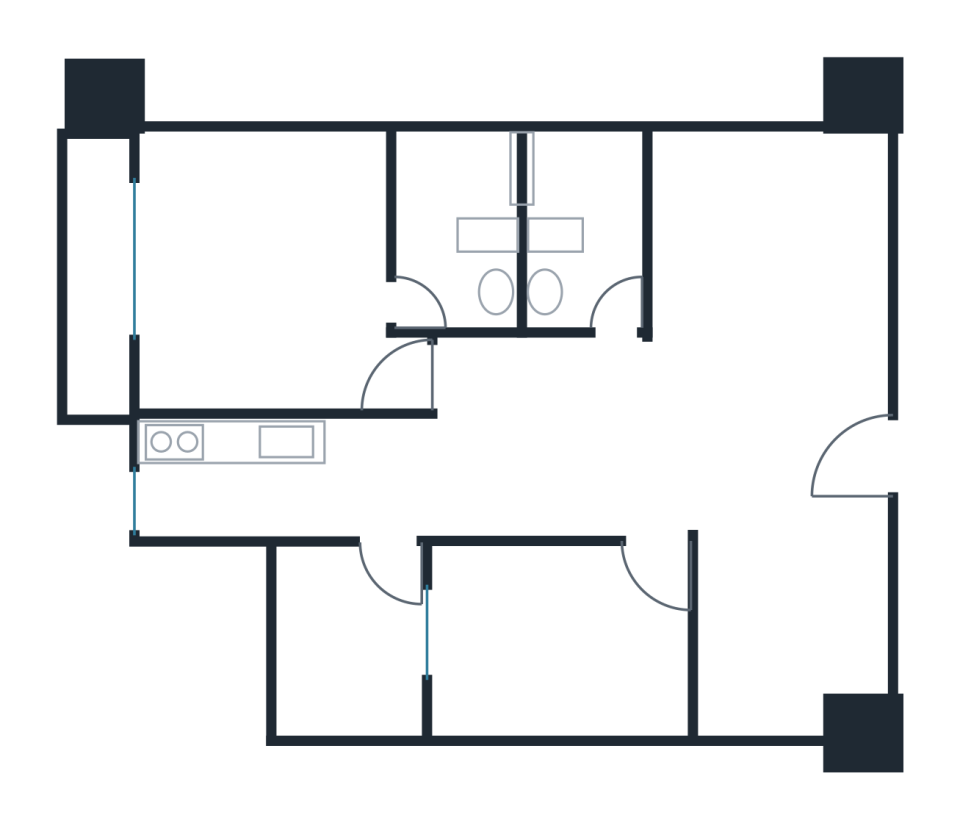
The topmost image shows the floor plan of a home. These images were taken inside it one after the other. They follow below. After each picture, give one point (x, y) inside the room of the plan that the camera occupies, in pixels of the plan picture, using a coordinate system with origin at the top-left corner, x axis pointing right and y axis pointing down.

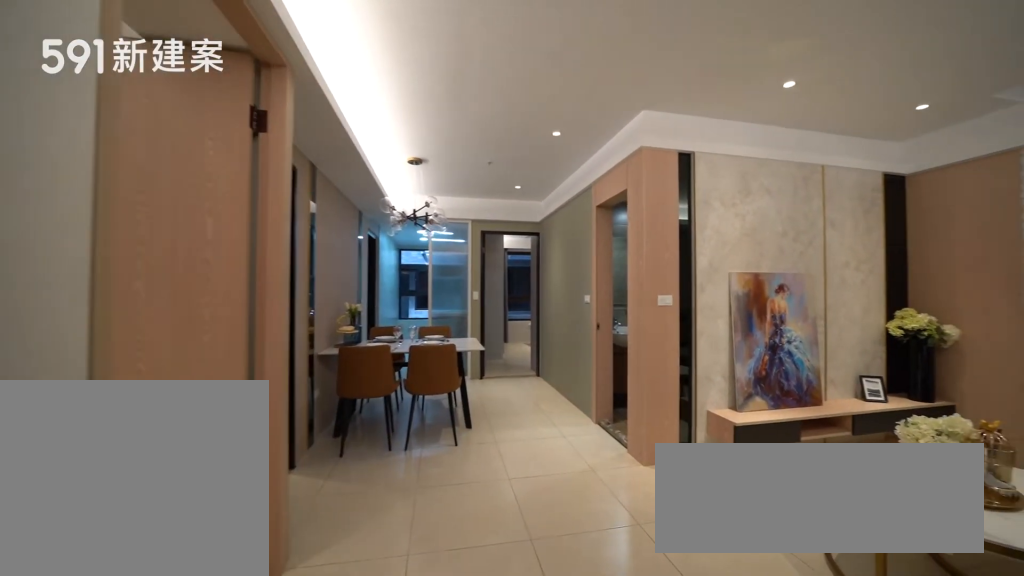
(788, 471)
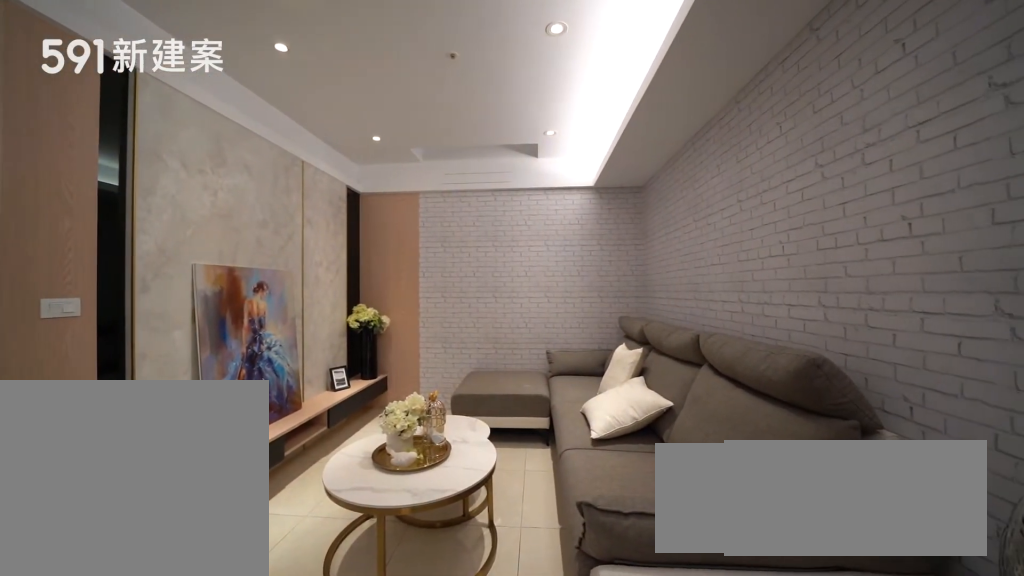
(774, 270)
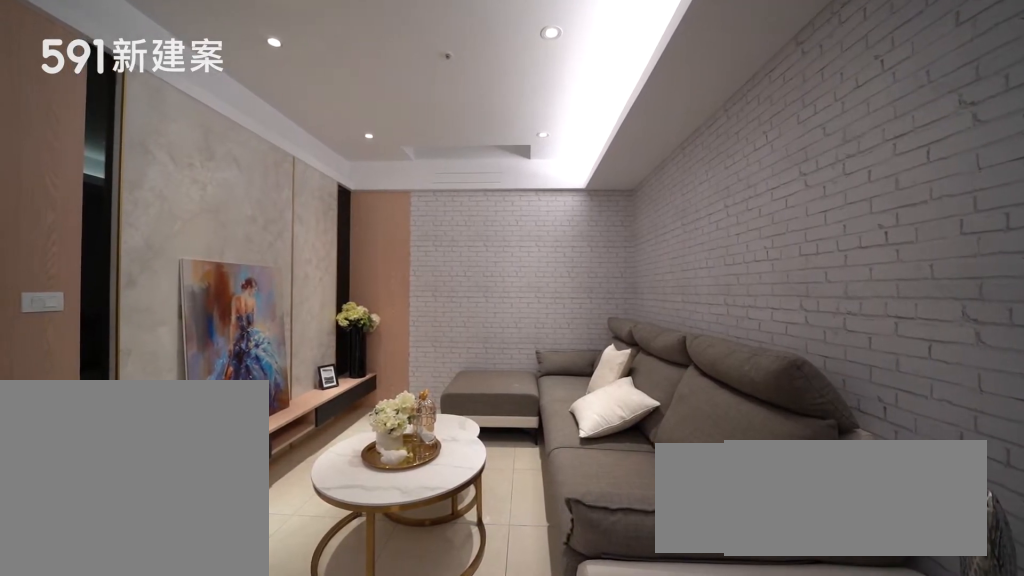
(774, 270)
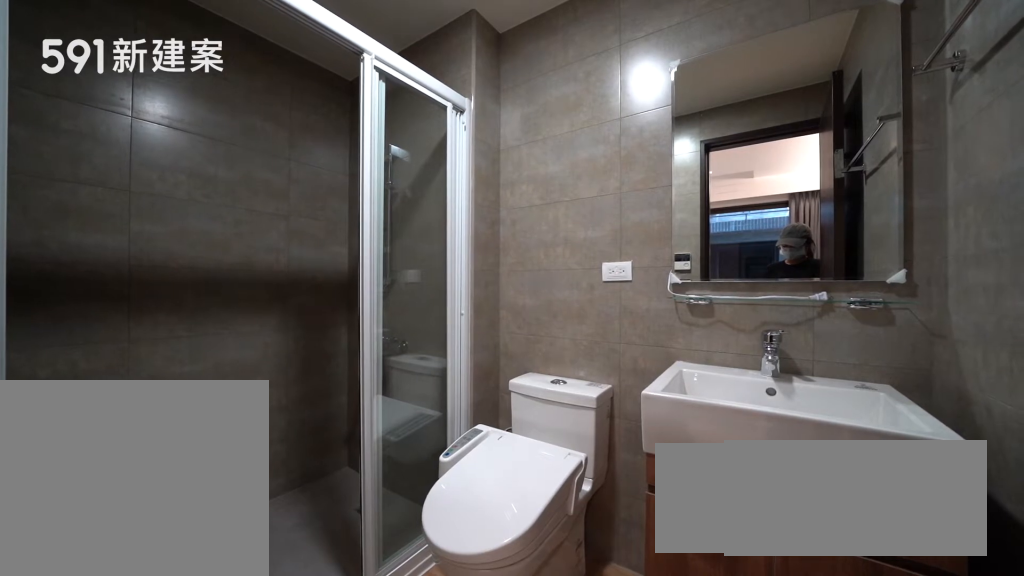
(459, 222)
